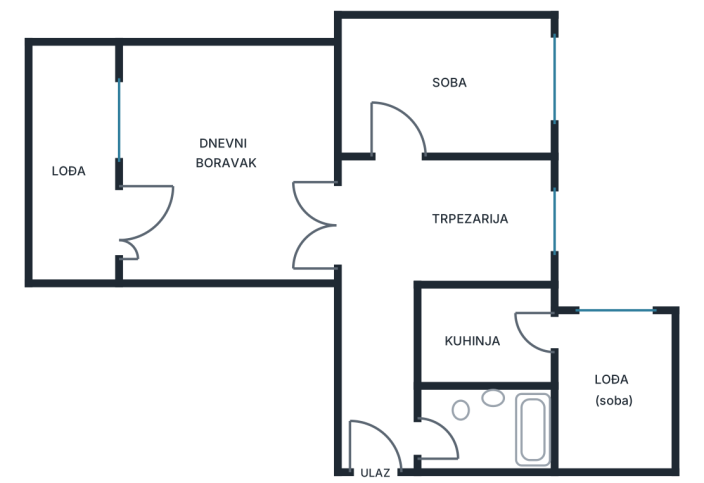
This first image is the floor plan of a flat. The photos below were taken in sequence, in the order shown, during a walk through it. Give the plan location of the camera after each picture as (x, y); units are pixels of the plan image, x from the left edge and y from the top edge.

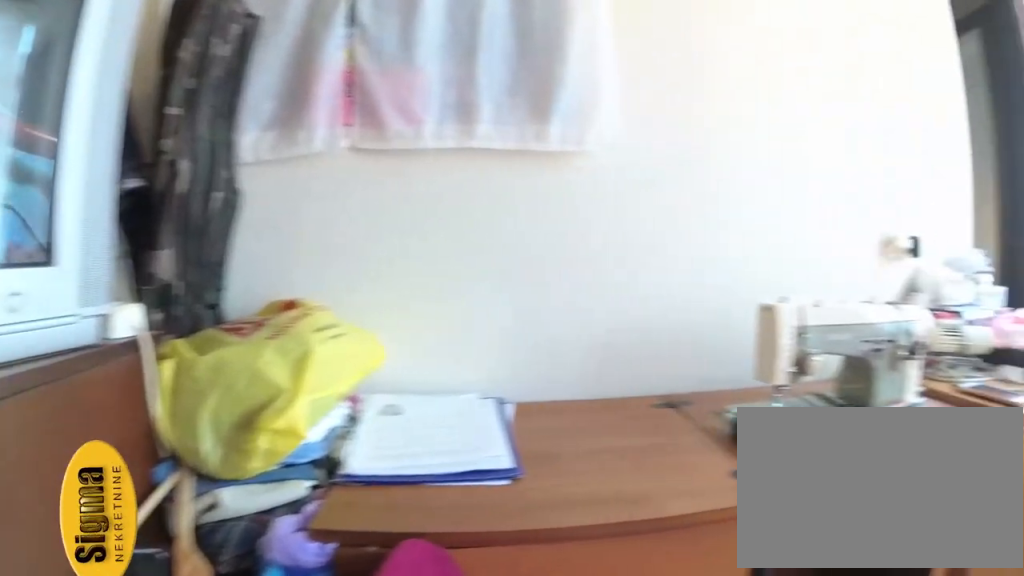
(638, 431)
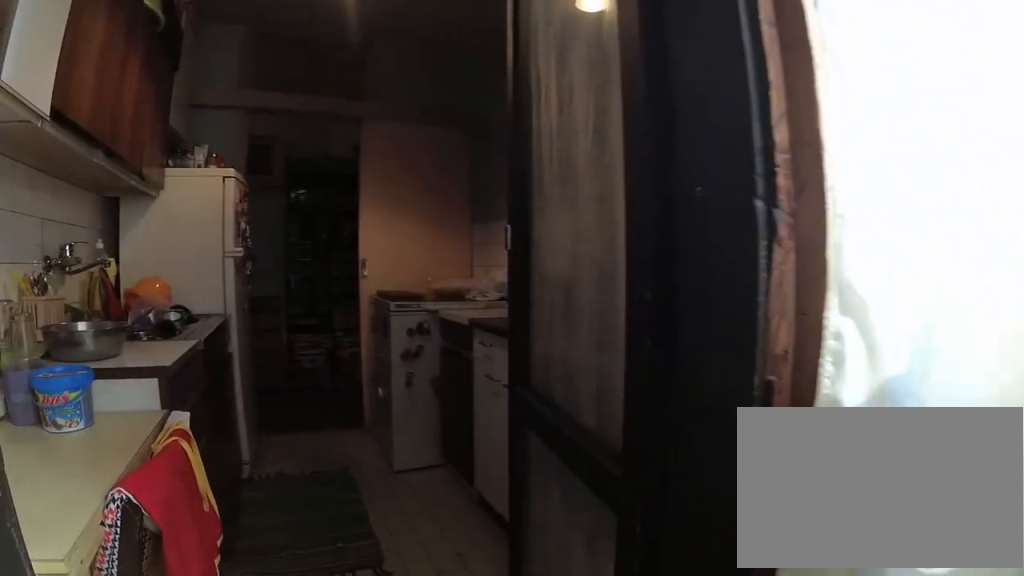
(610, 355)
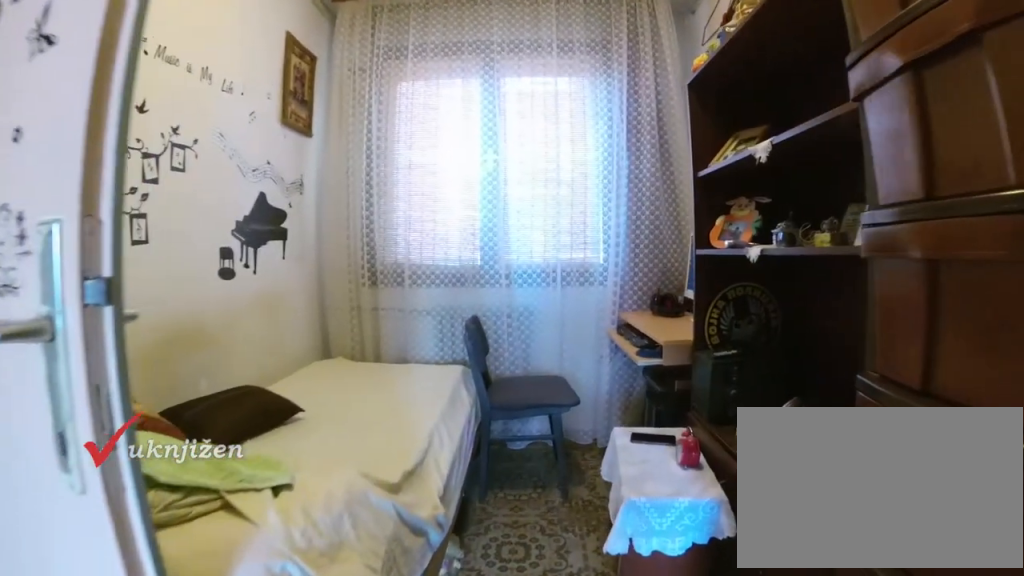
(380, 239)
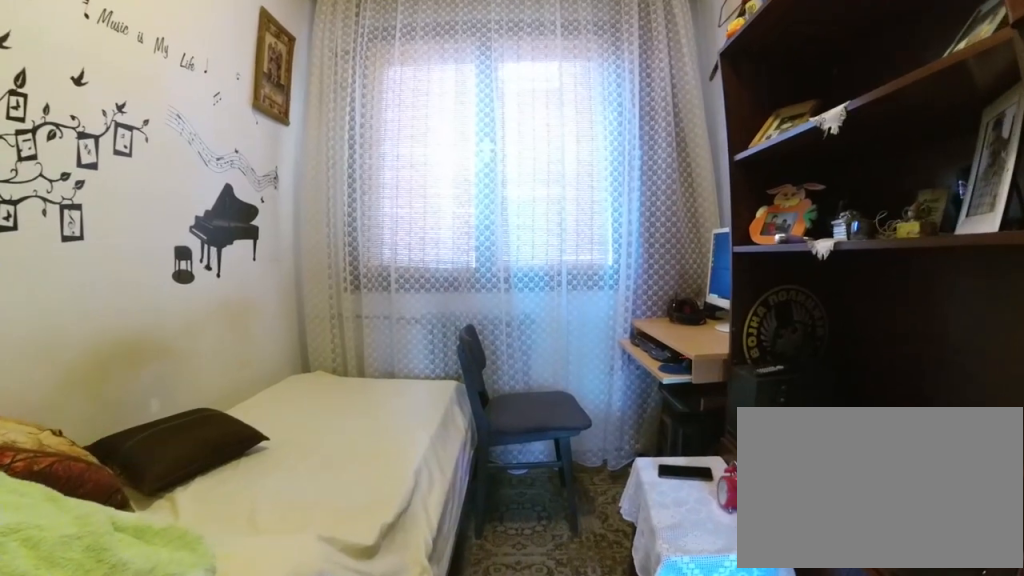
(382, 235)
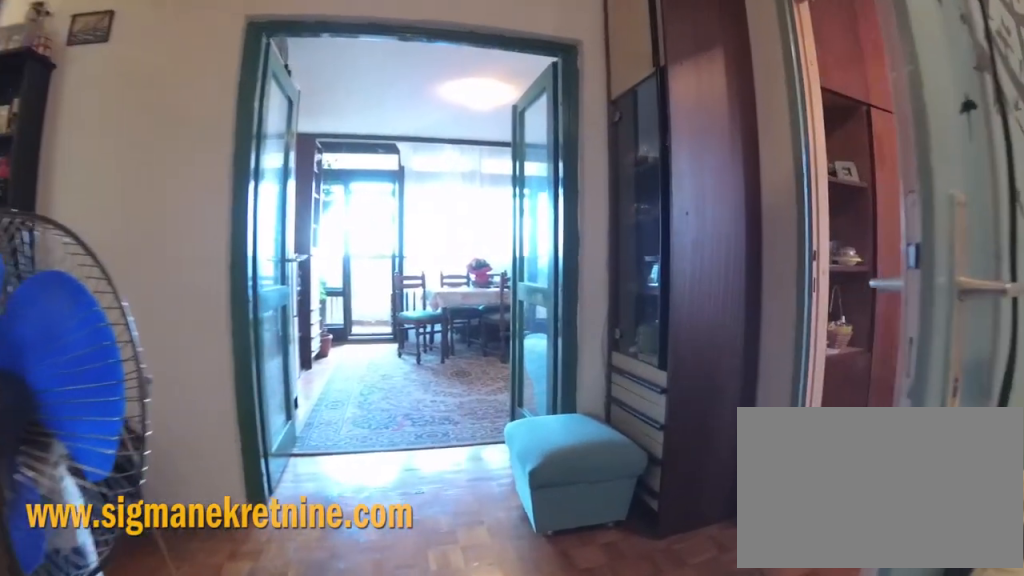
(469, 226)
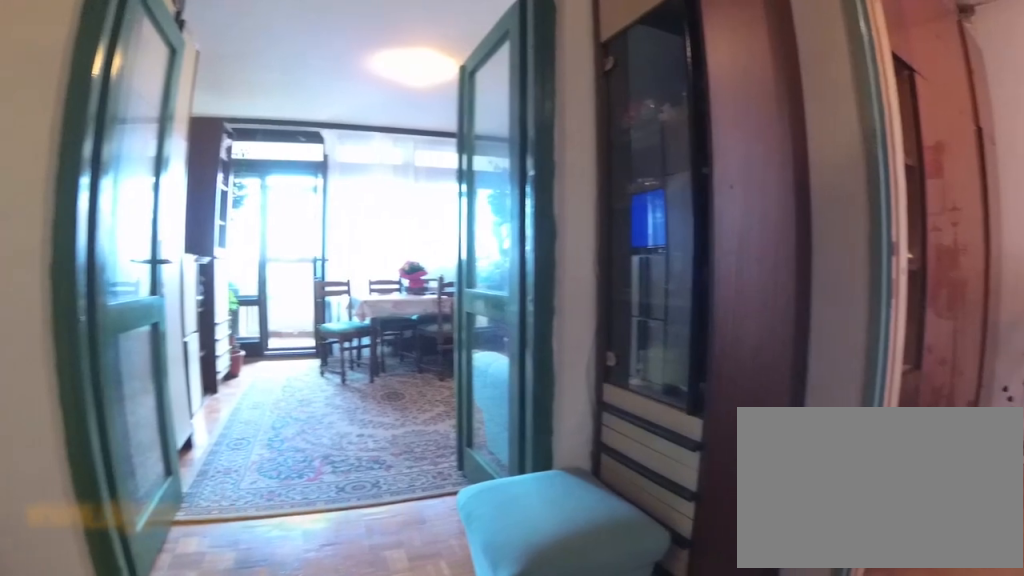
(427, 221)
